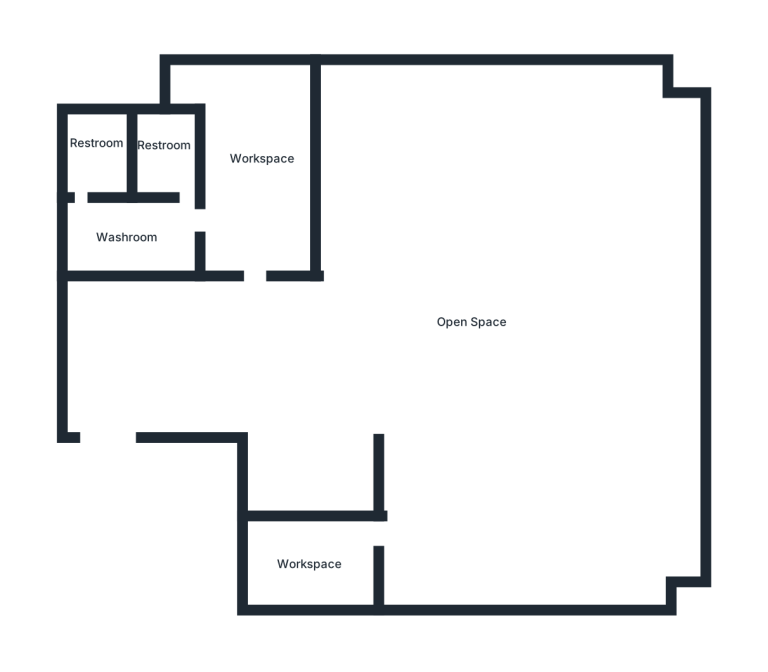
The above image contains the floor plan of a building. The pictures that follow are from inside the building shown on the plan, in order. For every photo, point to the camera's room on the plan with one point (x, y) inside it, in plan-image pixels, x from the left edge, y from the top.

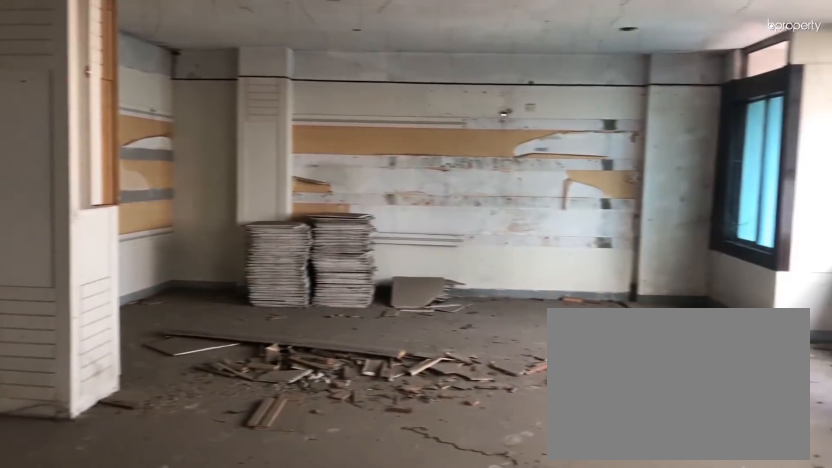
(478, 300)
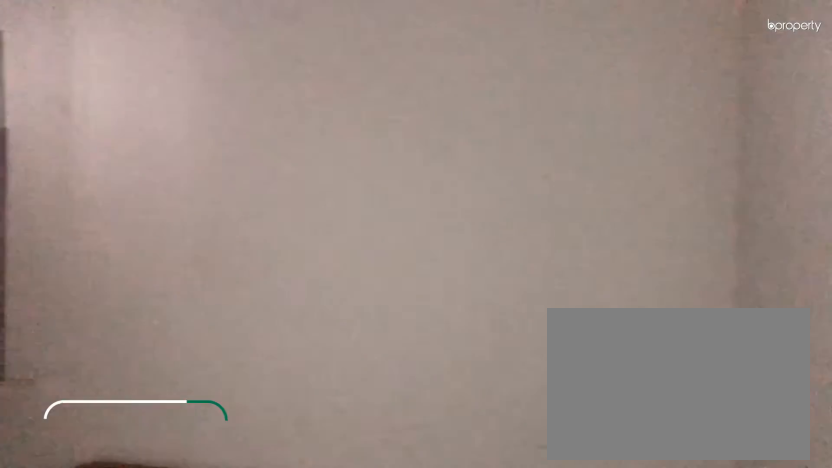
(252, 181)
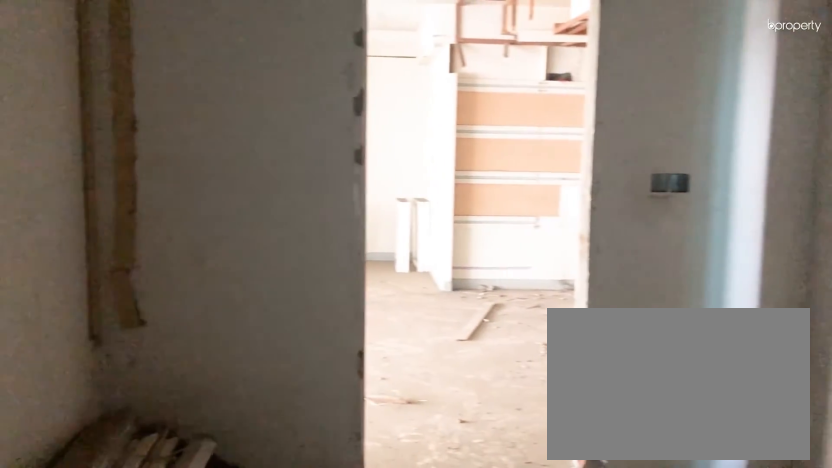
(252, 181)
